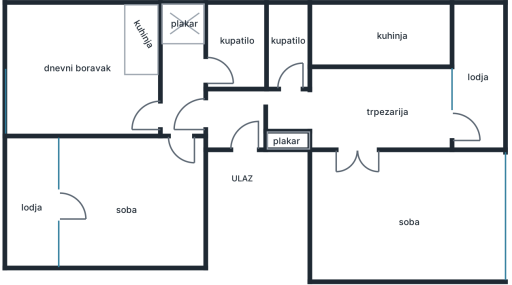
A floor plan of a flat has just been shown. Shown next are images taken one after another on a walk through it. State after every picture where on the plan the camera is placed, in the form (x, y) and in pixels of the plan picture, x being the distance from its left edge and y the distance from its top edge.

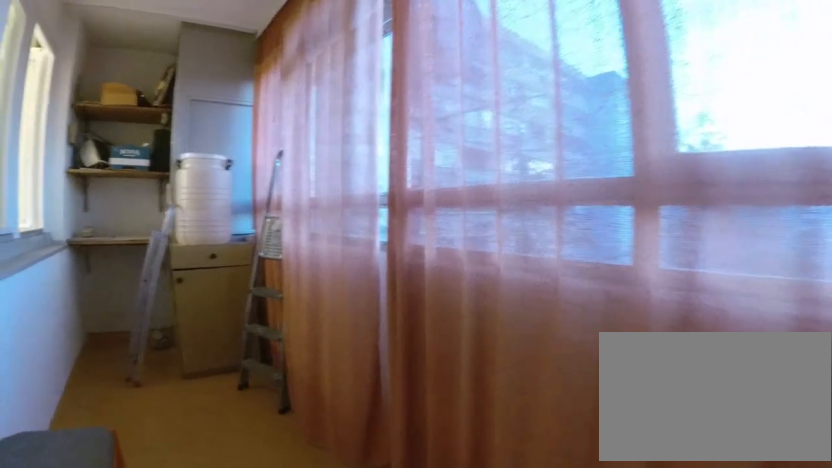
(470, 133)
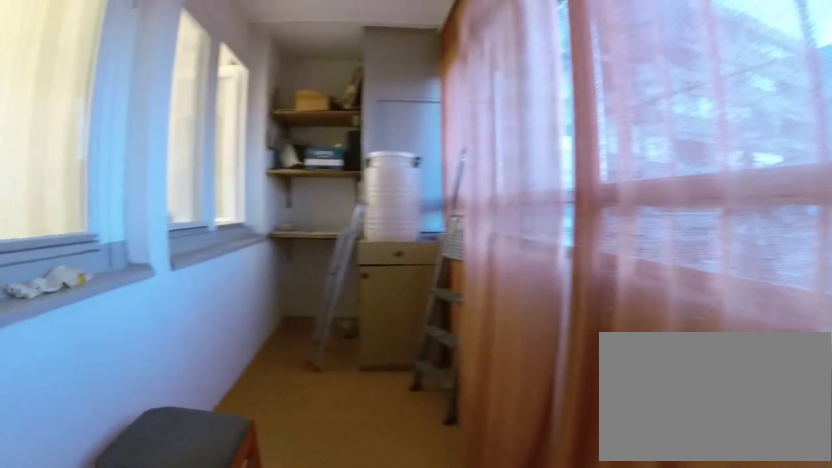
(482, 131)
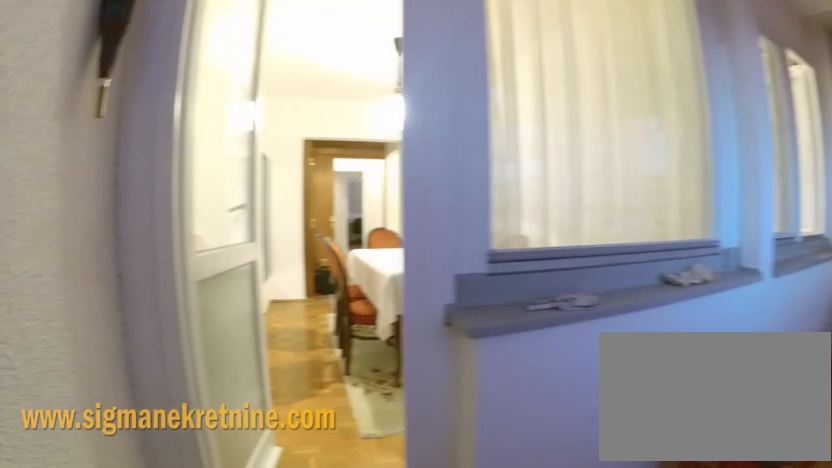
(511, 131)
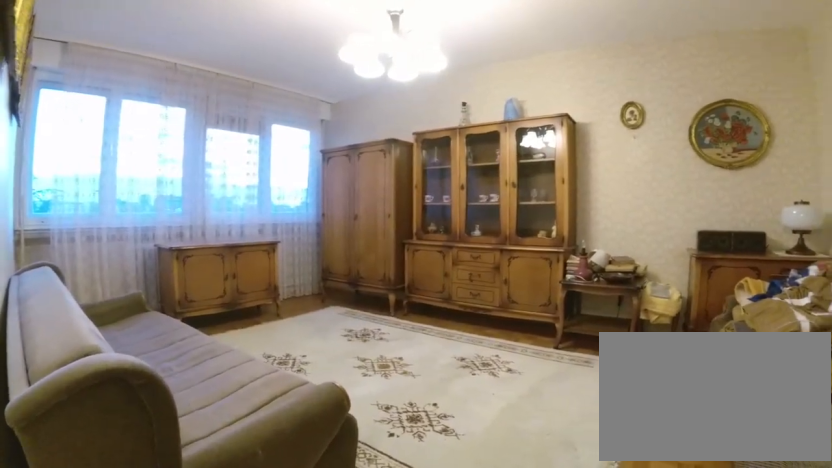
(332, 148)
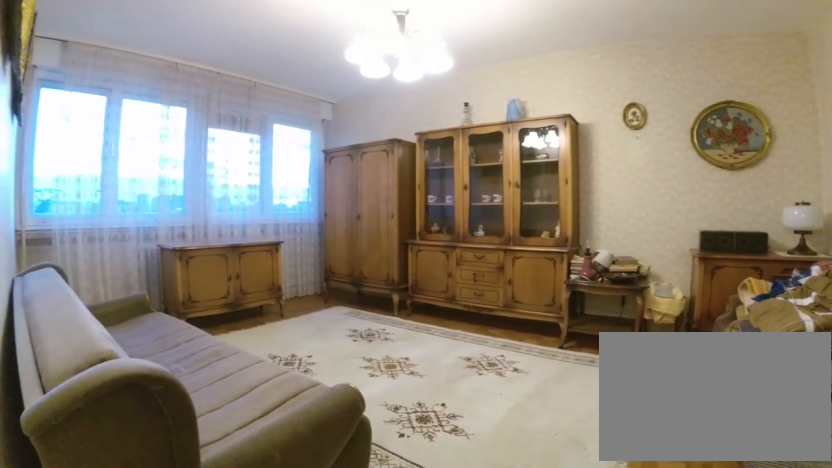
(332, 148)
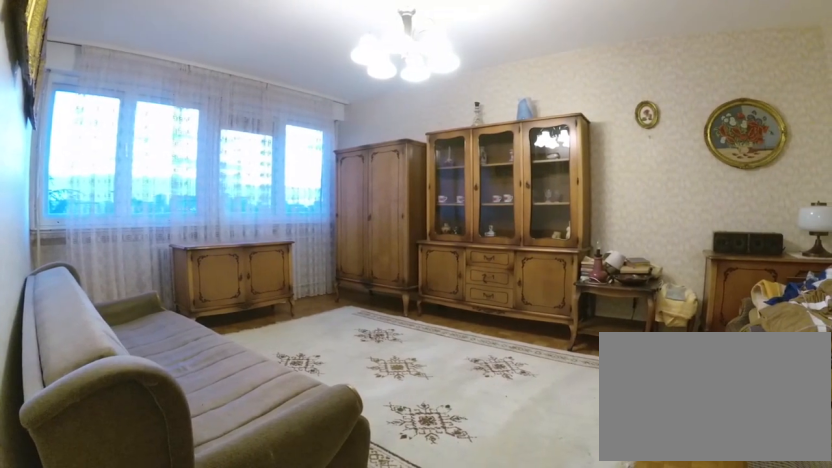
(336, 146)
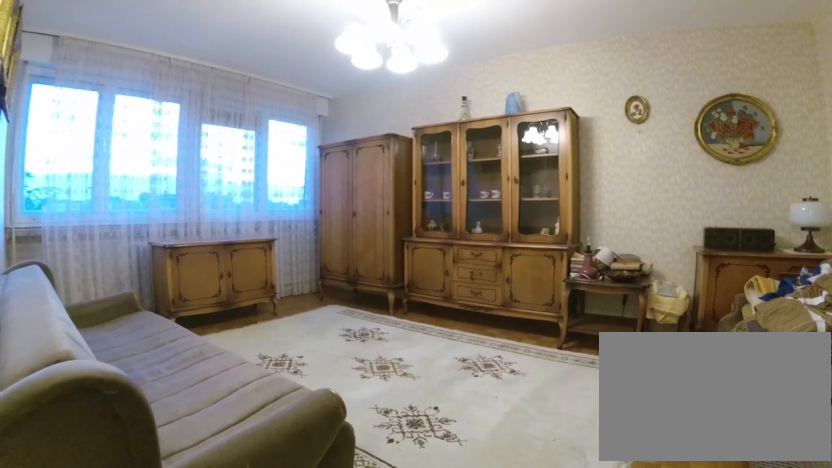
(340, 144)
